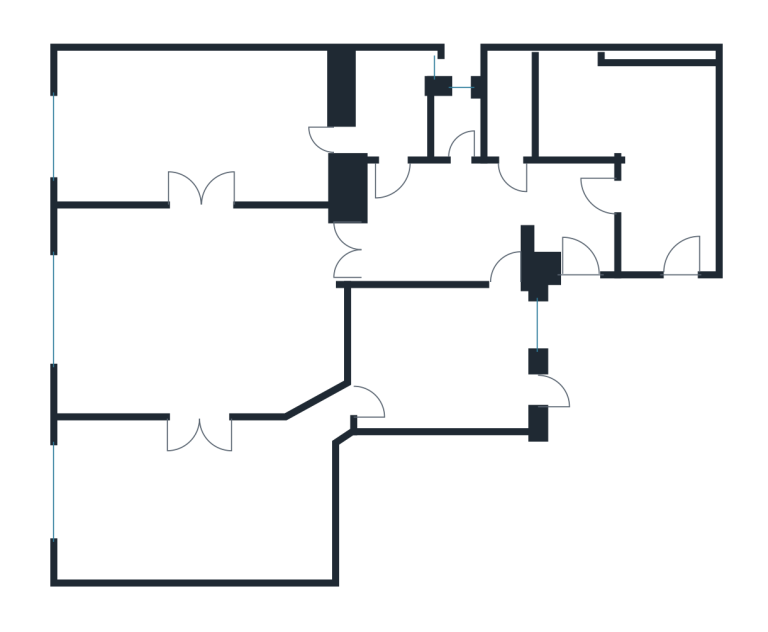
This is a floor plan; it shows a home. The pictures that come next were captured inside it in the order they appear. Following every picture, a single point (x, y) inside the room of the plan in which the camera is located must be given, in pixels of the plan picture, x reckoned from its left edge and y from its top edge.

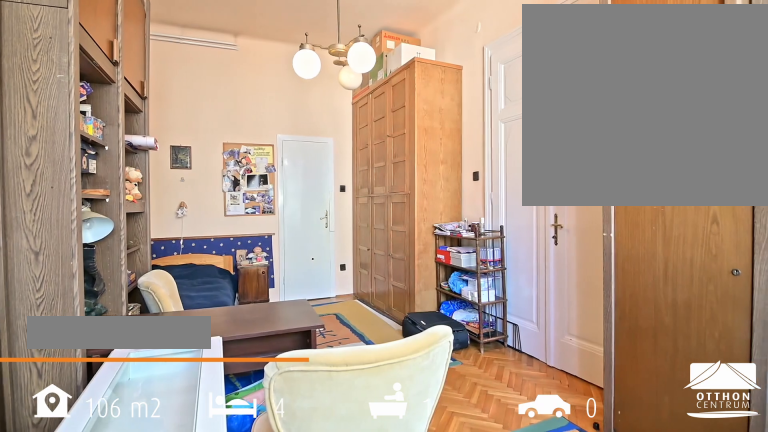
(198, 128)
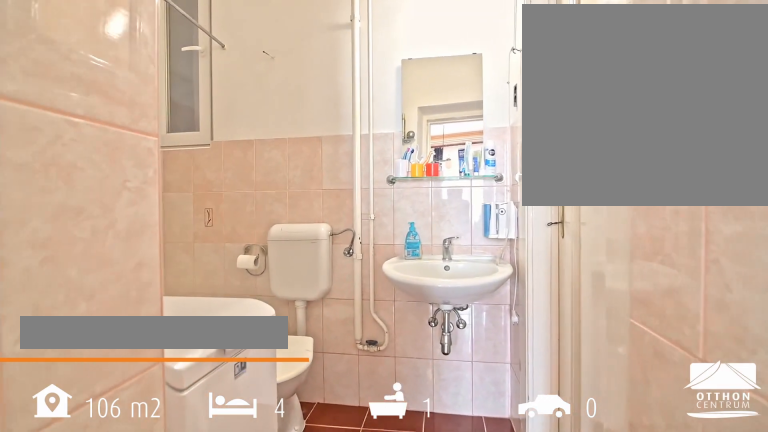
(390, 108)
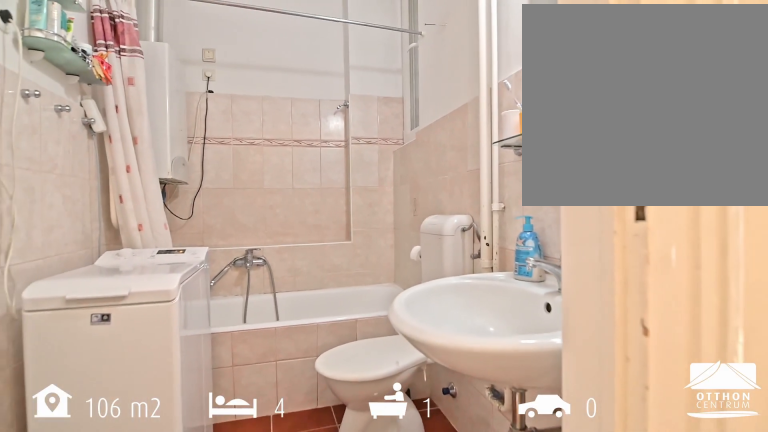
(390, 108)
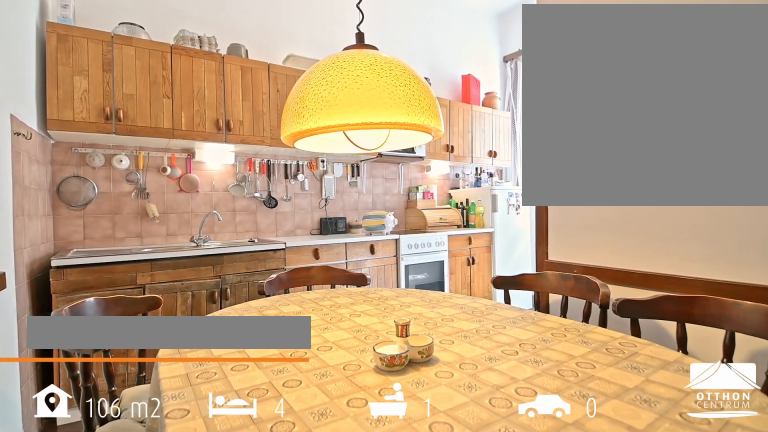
(652, 117)
